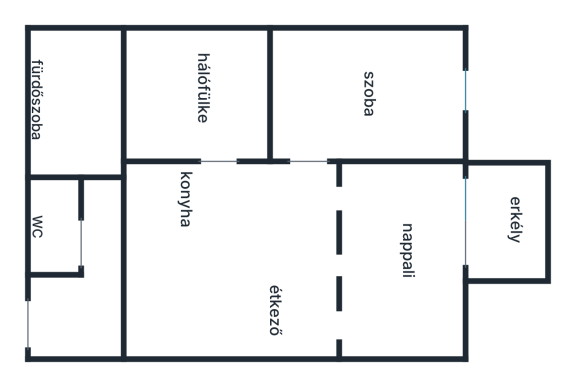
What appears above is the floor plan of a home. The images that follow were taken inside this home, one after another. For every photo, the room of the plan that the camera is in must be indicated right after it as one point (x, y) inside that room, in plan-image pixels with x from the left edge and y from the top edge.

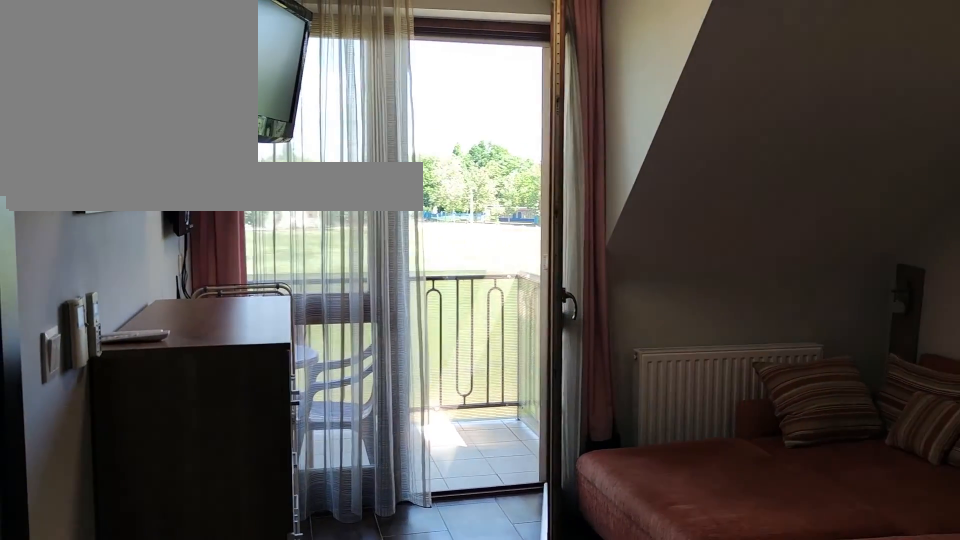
(410, 267)
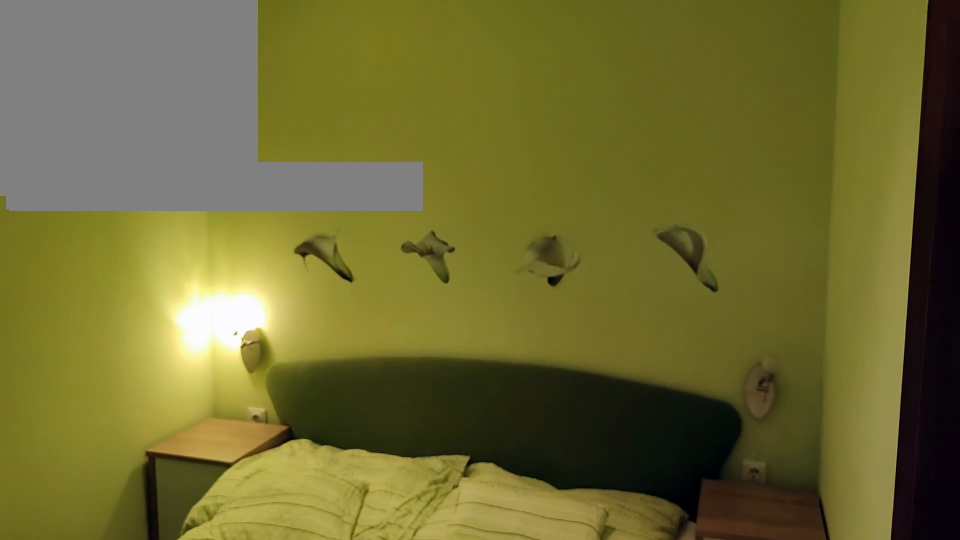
(188, 86)
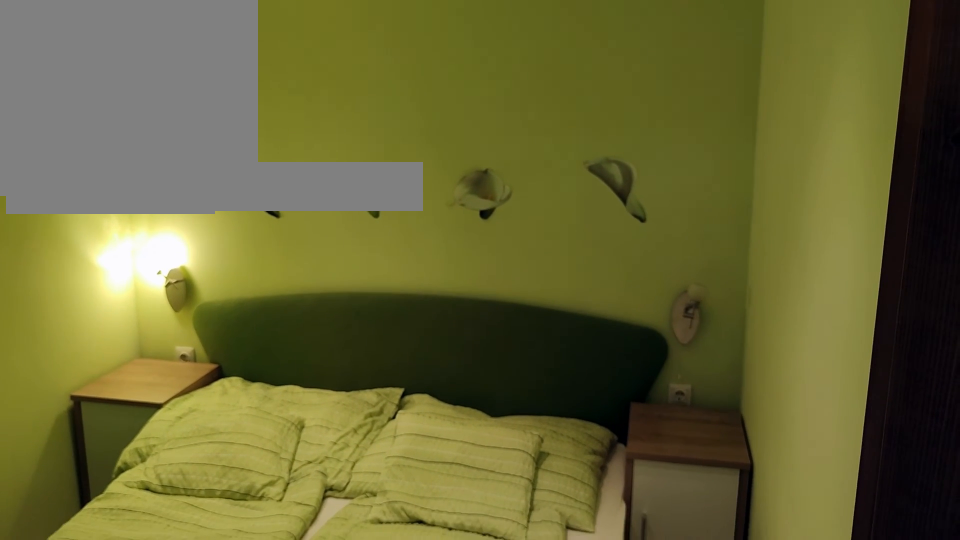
(188, 86)
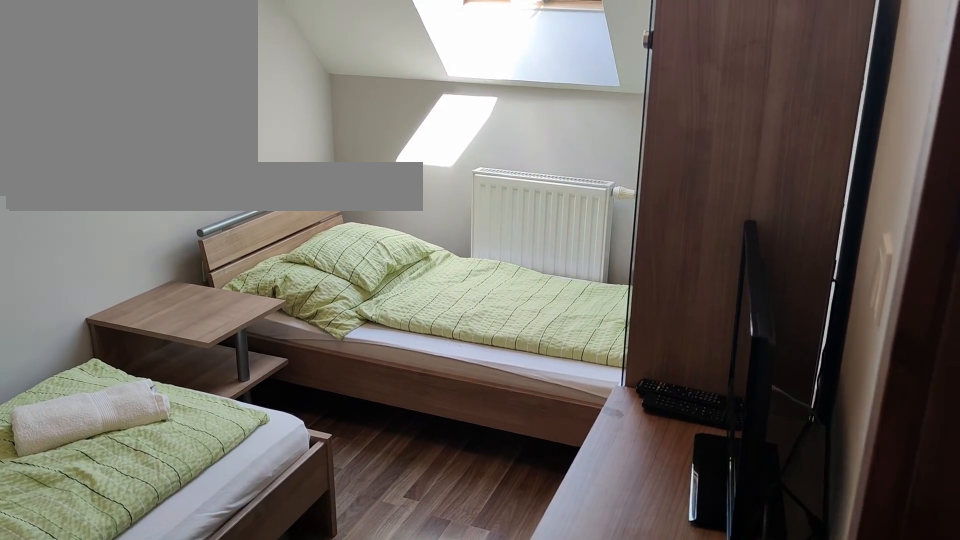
(369, 85)
